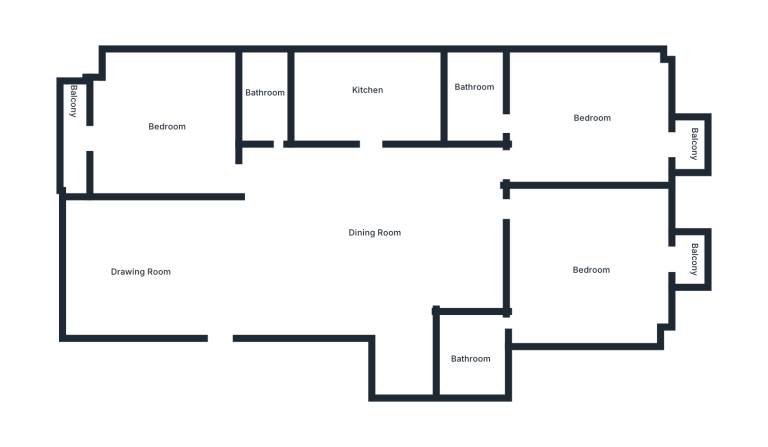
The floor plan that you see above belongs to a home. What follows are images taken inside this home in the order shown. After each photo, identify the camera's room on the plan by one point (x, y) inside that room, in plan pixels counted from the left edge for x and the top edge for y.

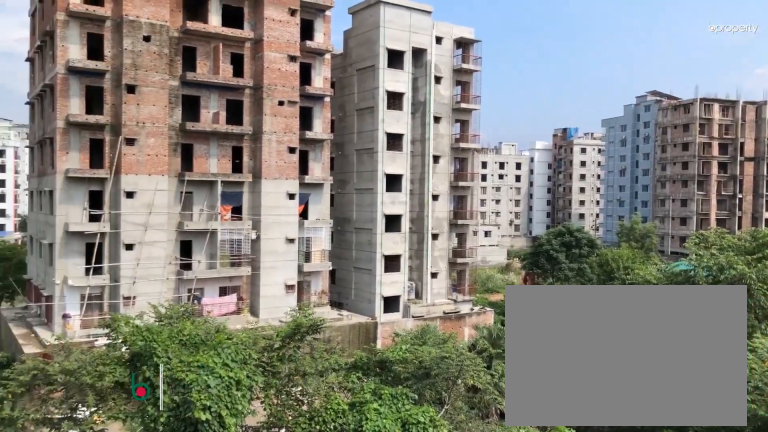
(76, 138)
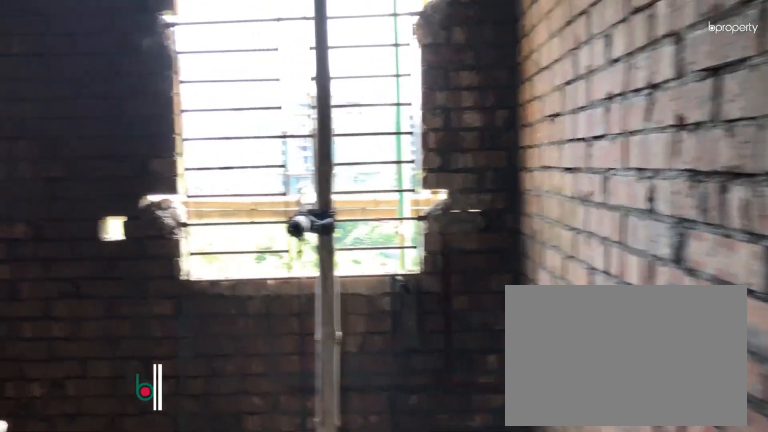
(369, 94)
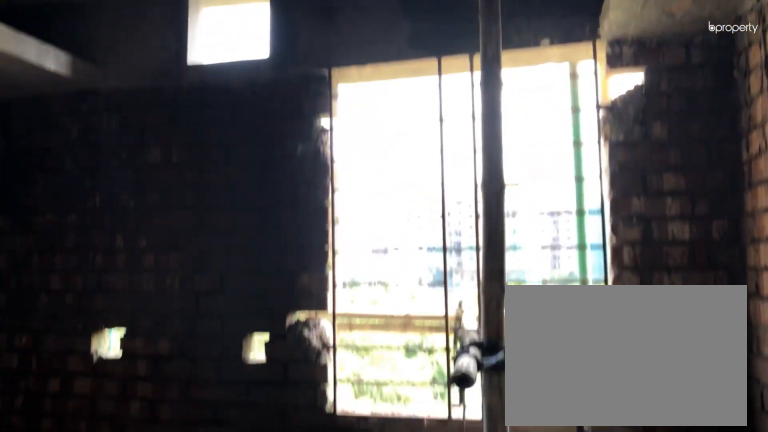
(369, 94)
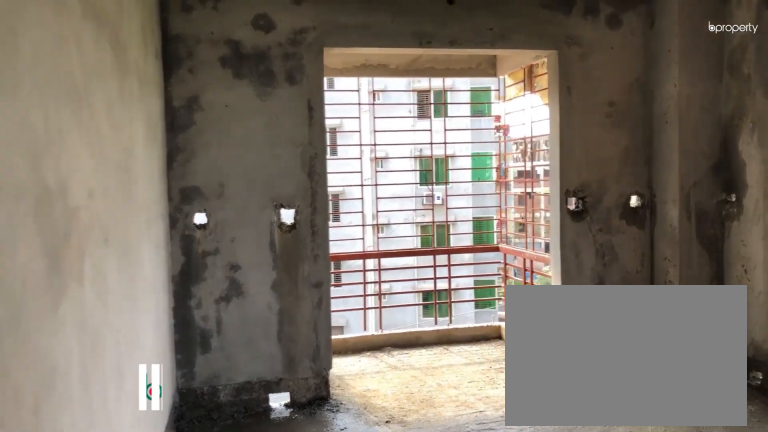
(594, 271)
